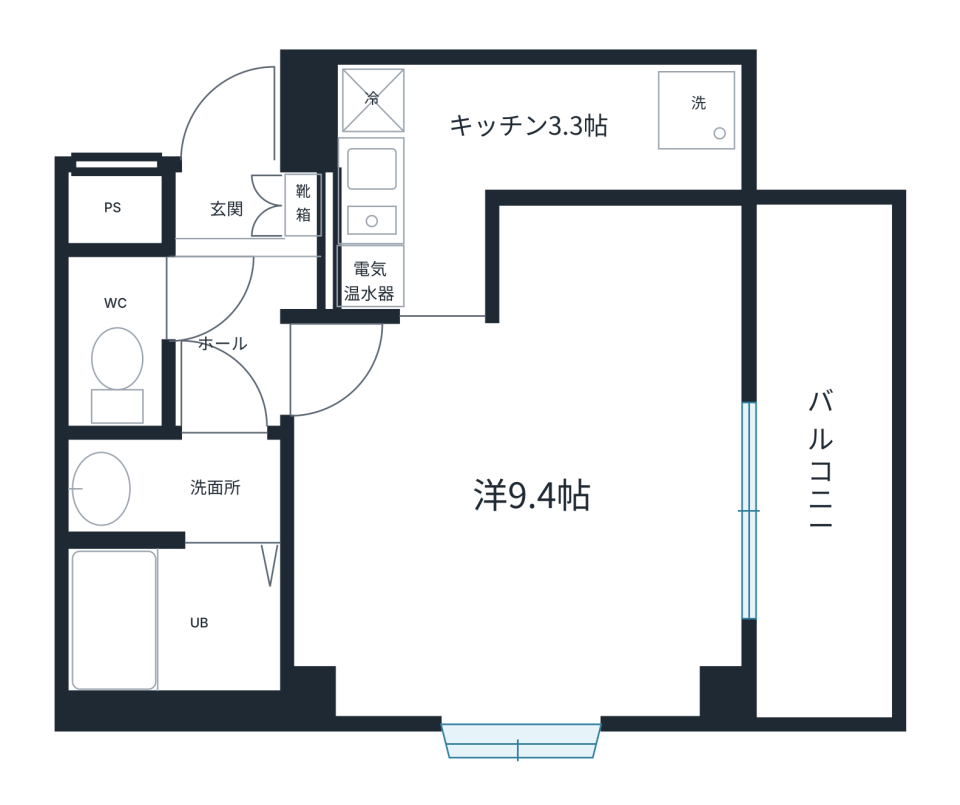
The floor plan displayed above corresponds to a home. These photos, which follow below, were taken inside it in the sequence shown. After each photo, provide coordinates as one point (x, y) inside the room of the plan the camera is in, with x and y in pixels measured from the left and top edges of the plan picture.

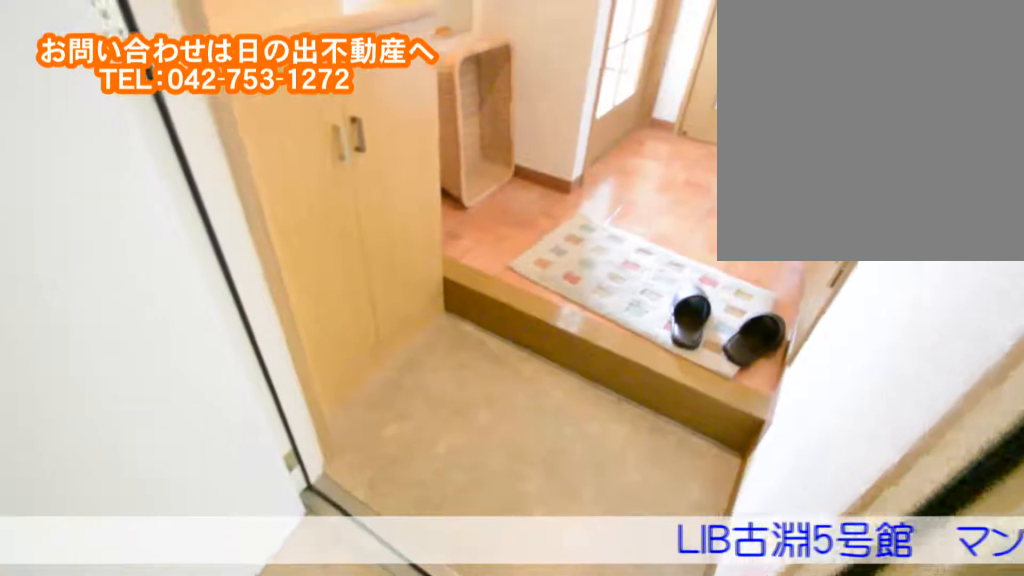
(239, 257)
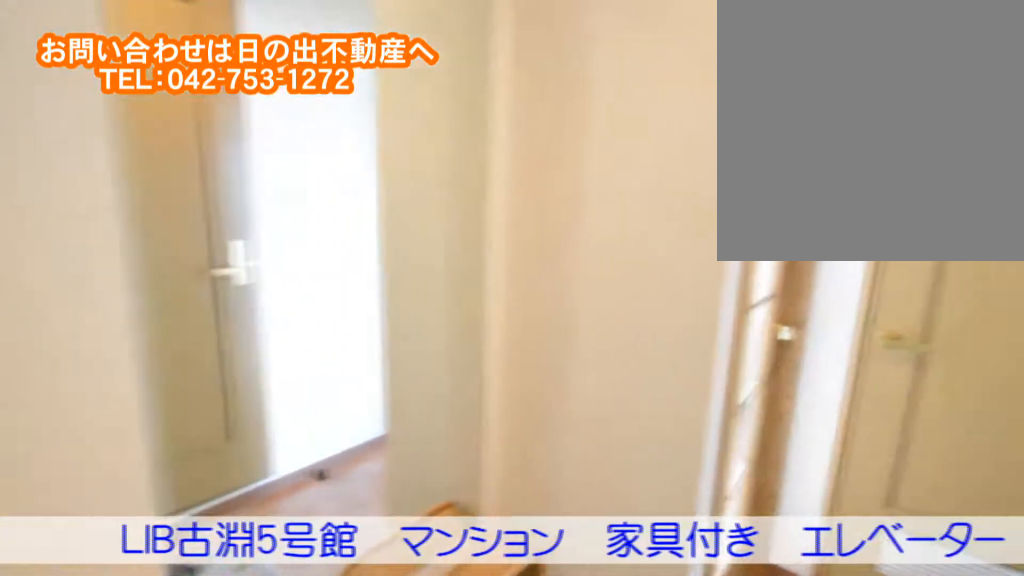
(238, 257)
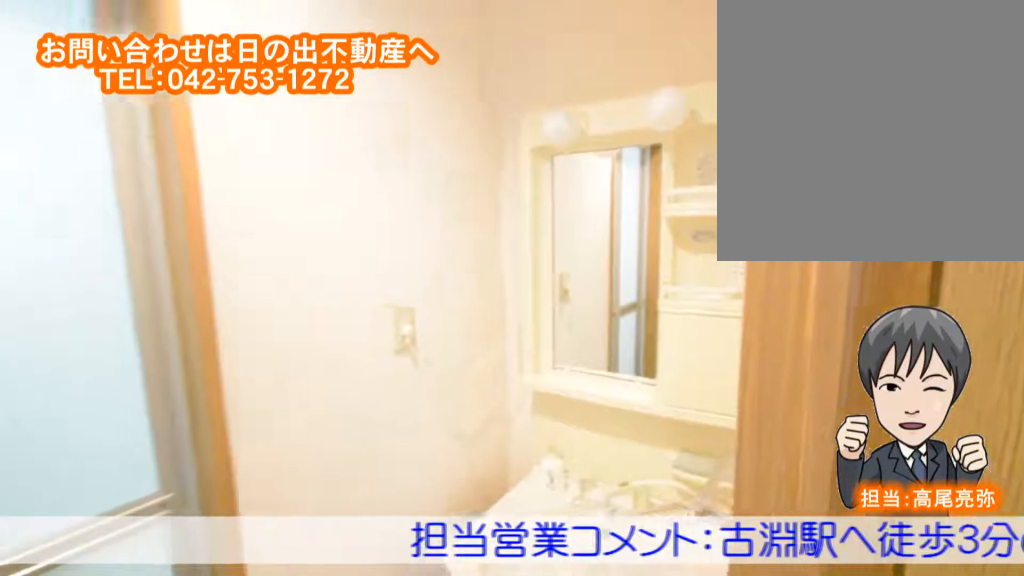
(165, 489)
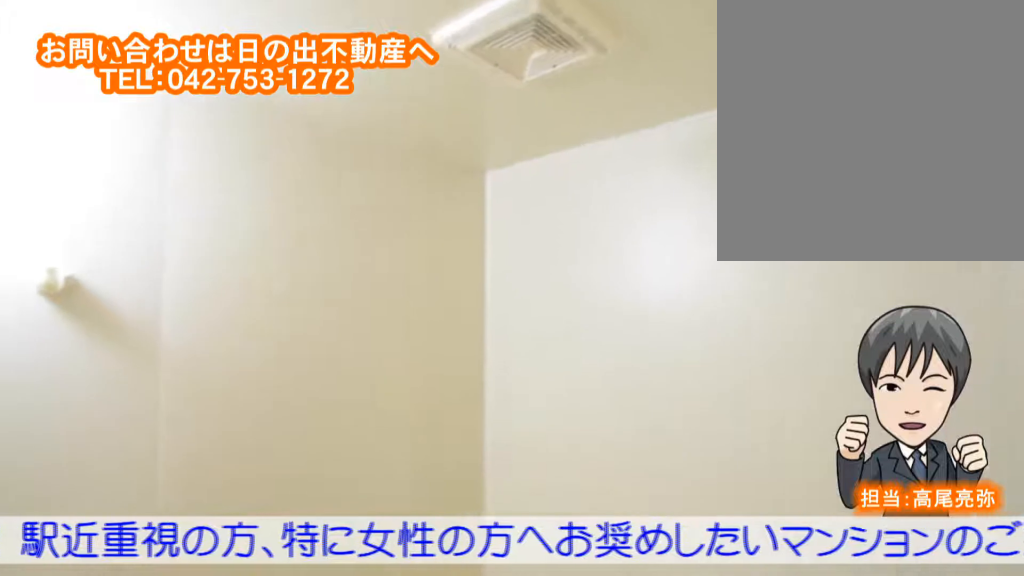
(158, 611)
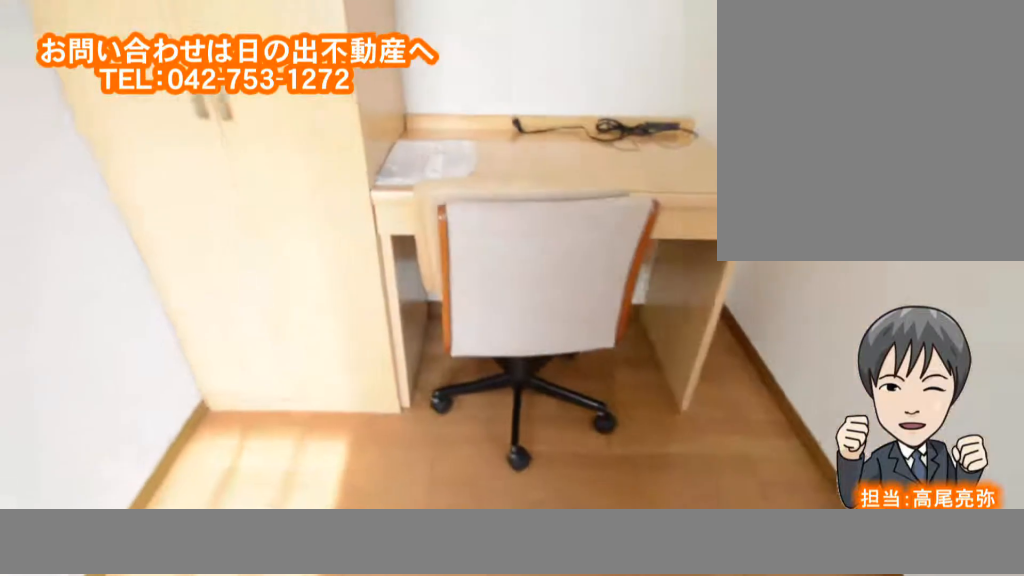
(543, 549)
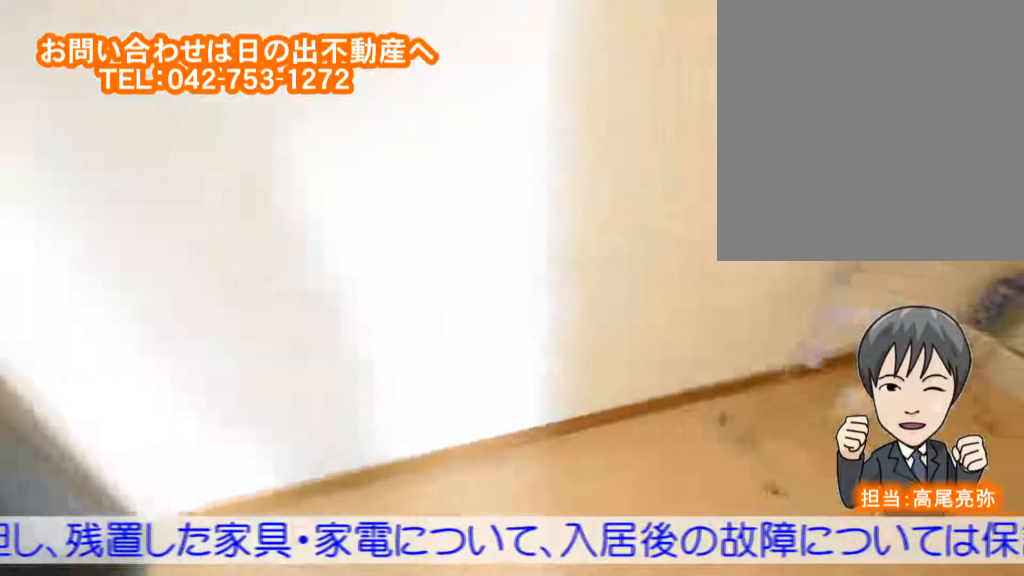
(479, 141)
